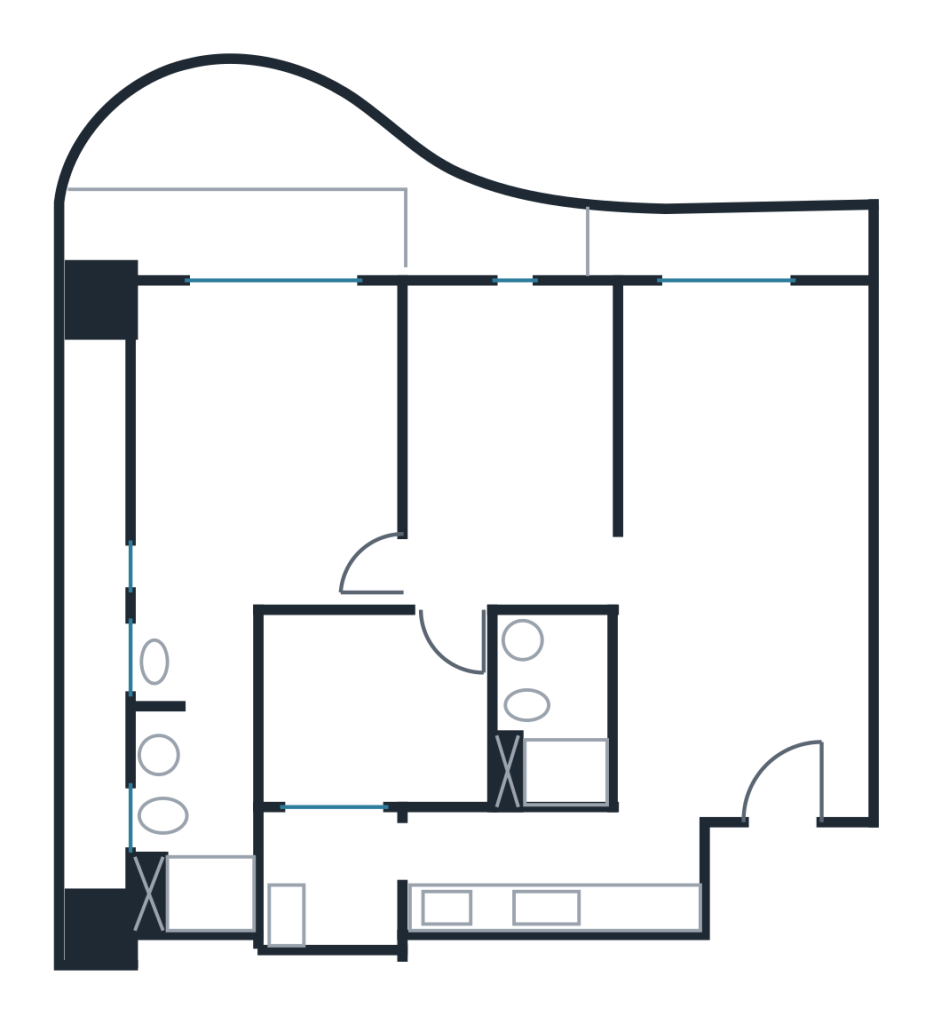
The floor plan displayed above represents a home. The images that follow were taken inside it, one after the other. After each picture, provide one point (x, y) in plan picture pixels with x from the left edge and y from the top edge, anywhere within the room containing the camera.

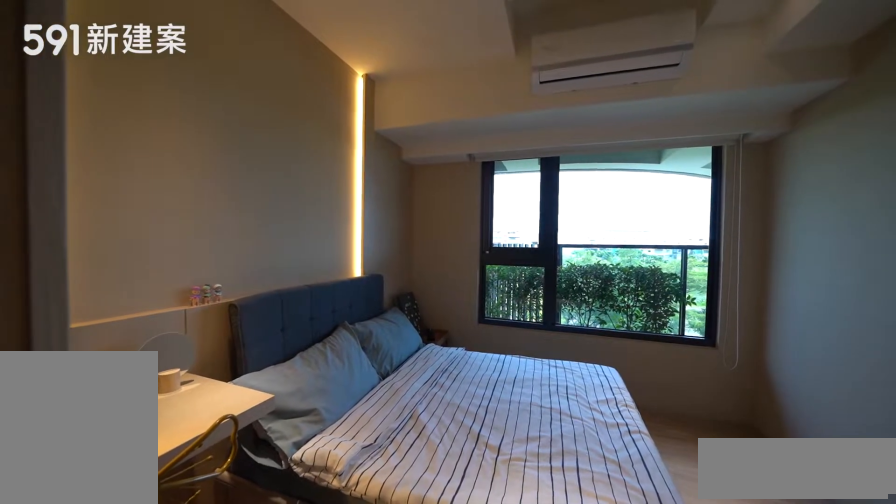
(505, 403)
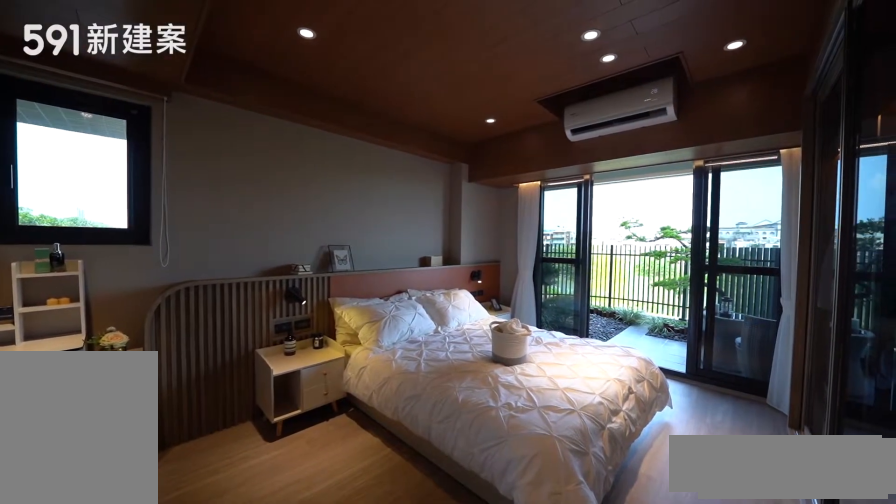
(255, 466)
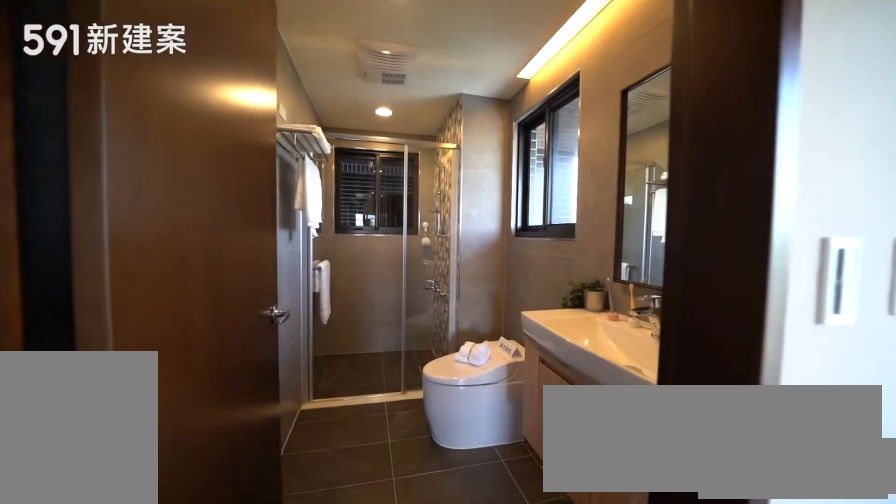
(189, 834)
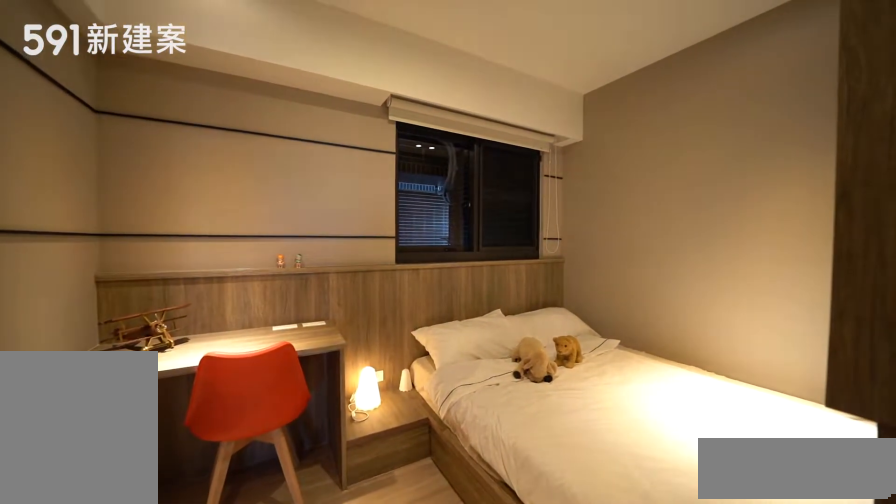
(365, 716)
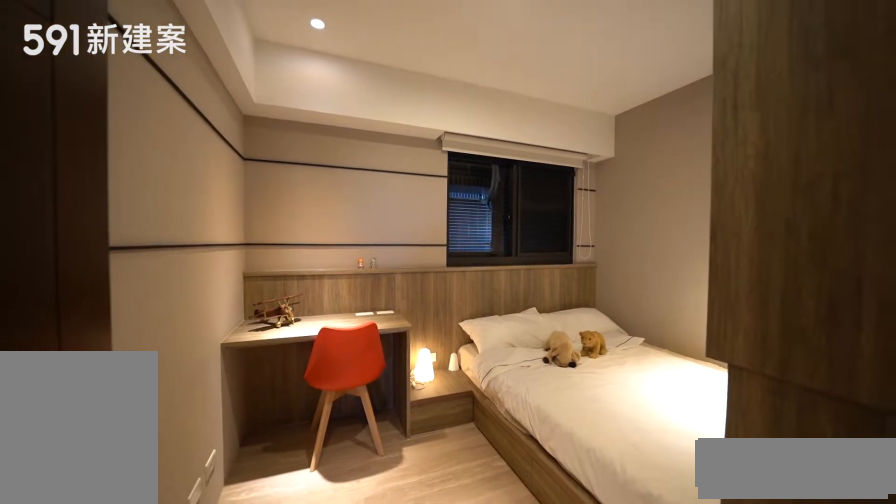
(365, 716)
